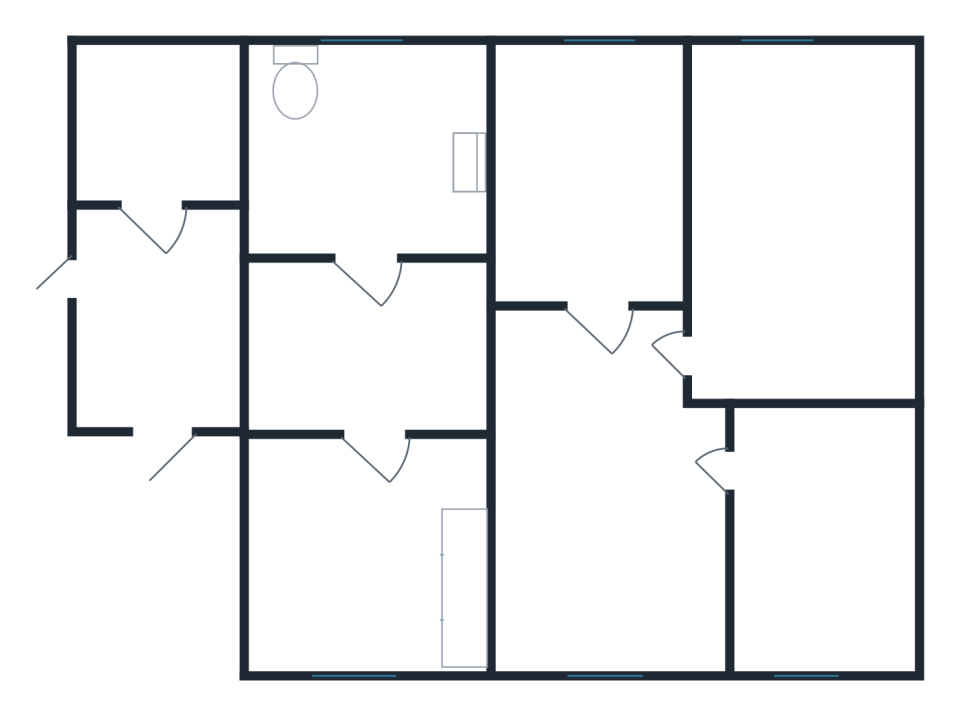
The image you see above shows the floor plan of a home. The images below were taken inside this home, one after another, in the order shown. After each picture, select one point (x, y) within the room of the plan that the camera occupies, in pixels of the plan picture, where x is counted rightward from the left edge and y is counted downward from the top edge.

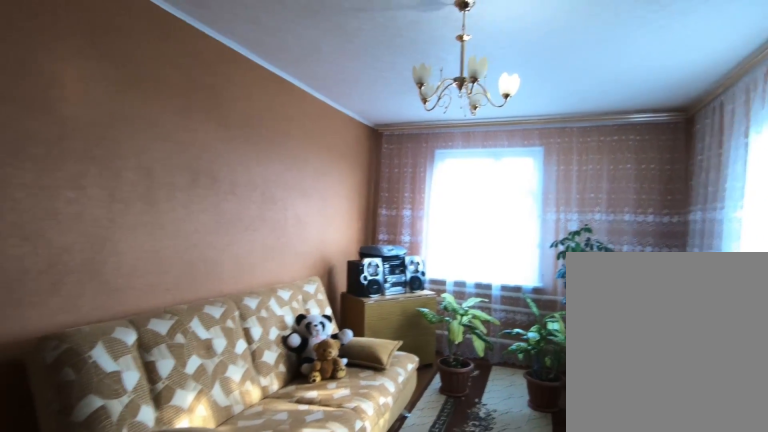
(728, 368)
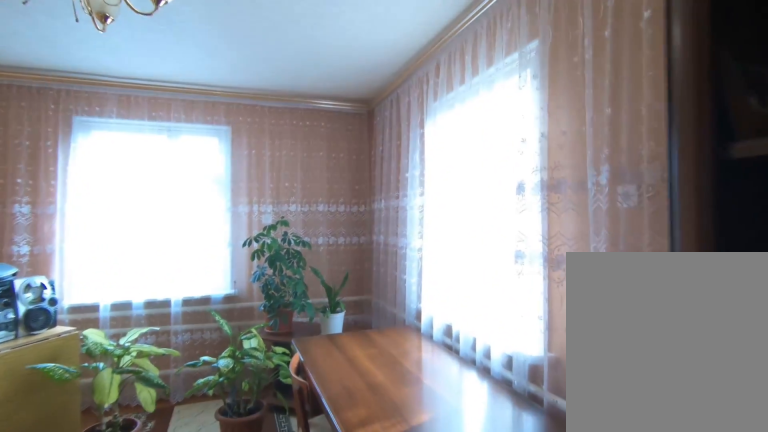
(728, 368)
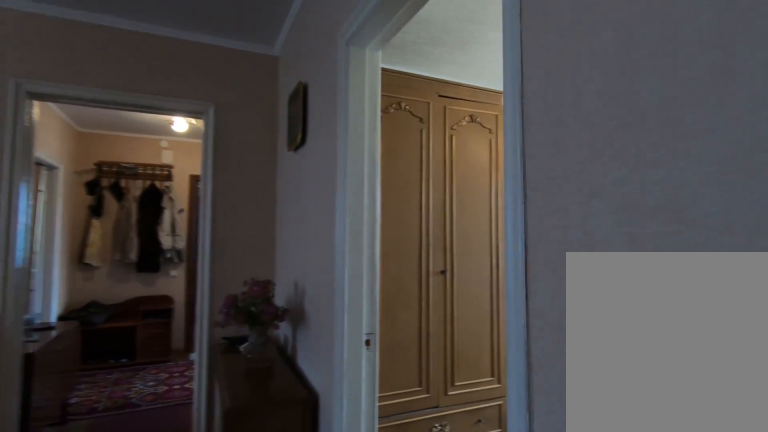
(600, 319)
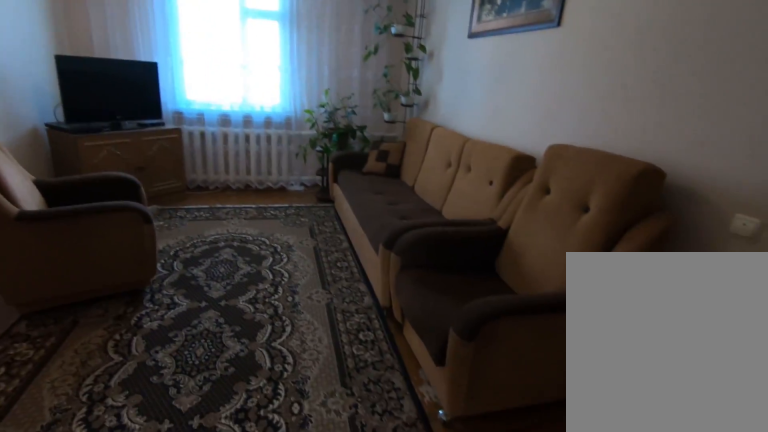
(599, 400)
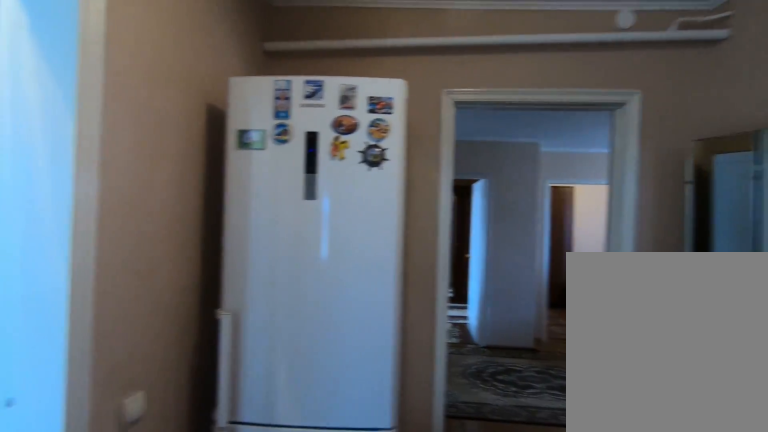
(390, 400)
